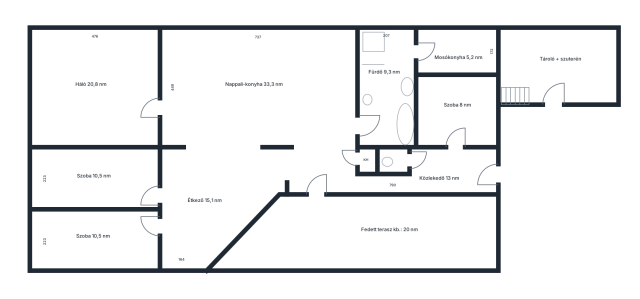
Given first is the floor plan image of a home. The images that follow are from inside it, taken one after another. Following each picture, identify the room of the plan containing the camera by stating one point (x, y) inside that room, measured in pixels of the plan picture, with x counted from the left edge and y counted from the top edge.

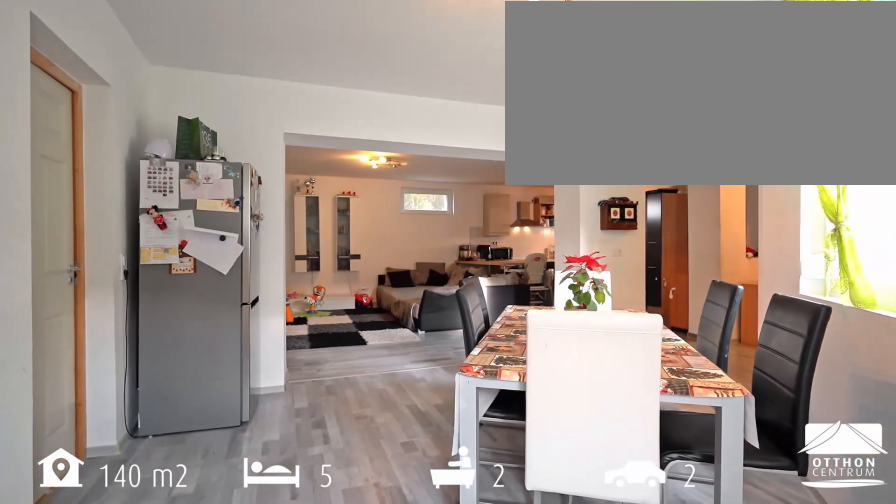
(206, 200)
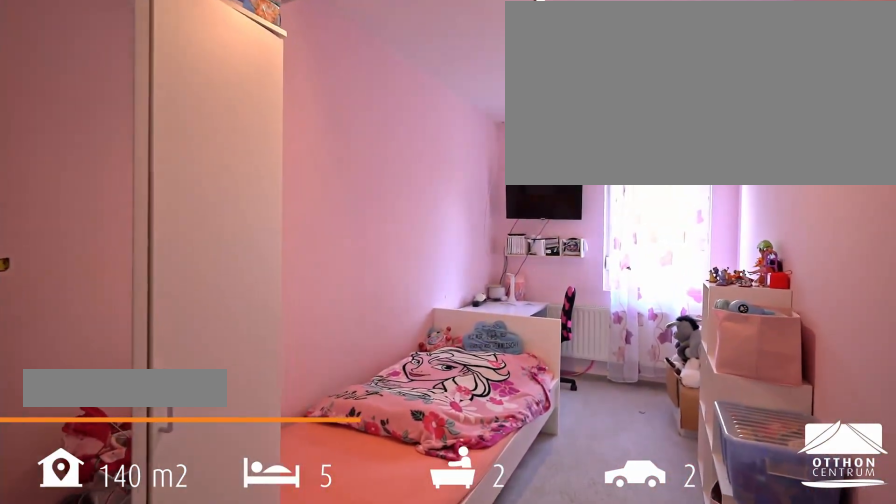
(97, 239)
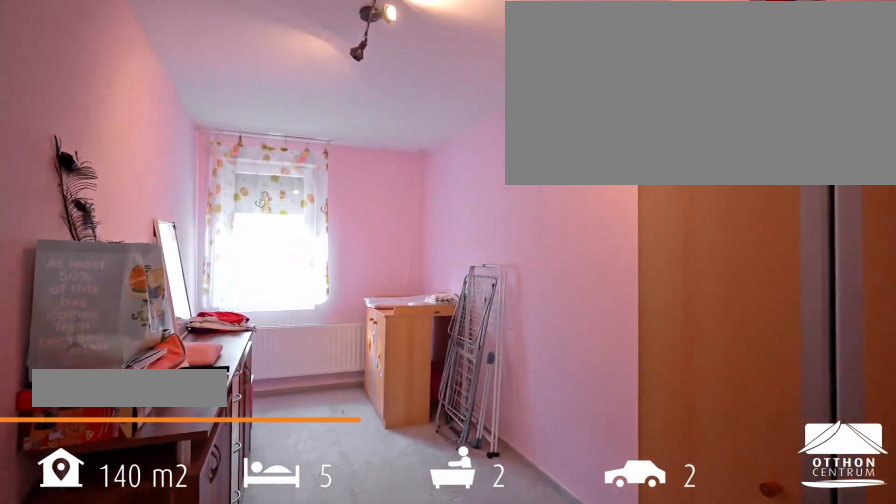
(96, 178)
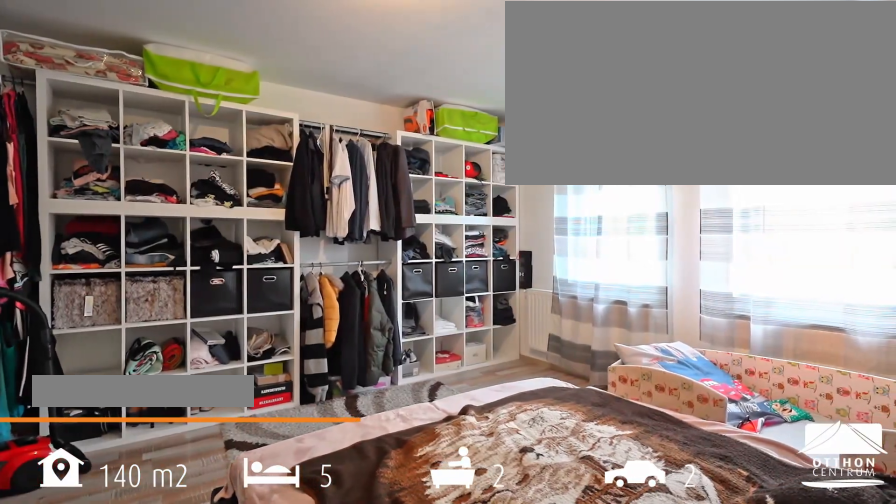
(94, 86)
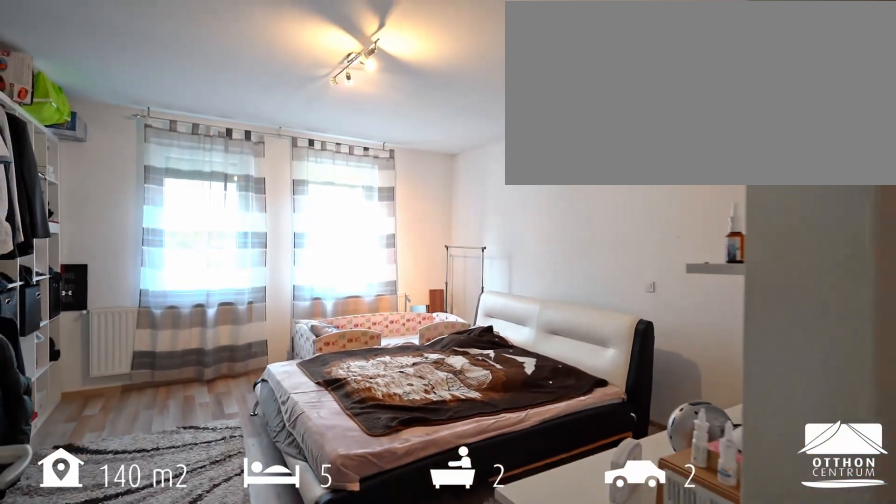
(94, 86)
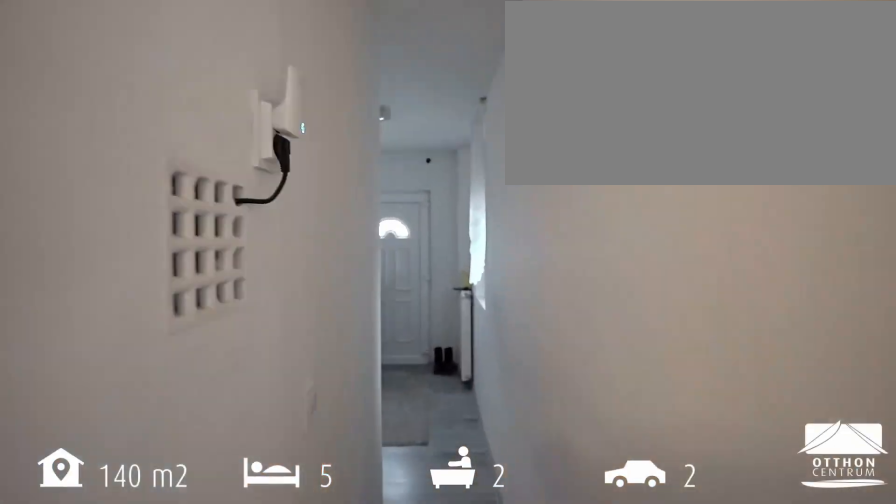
(388, 183)
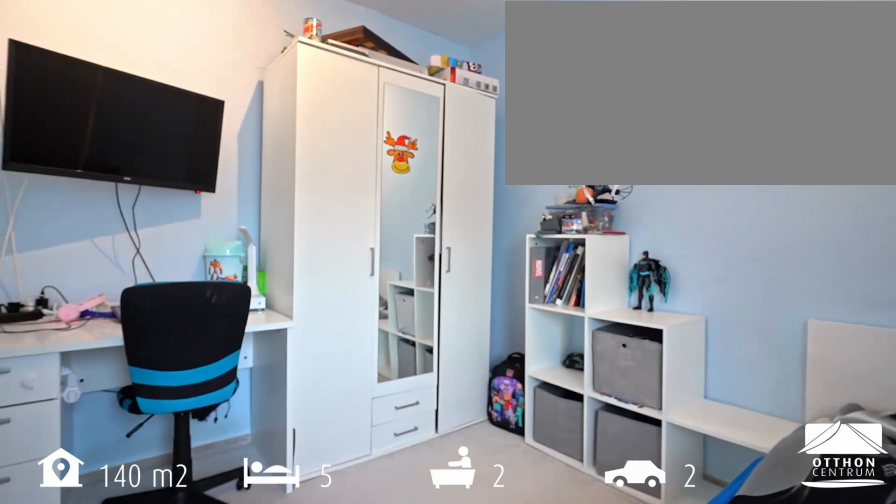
(456, 113)
